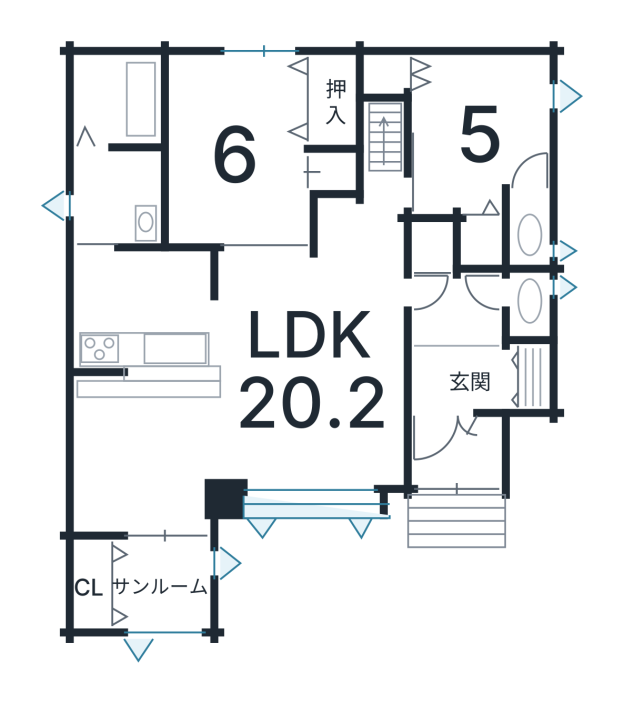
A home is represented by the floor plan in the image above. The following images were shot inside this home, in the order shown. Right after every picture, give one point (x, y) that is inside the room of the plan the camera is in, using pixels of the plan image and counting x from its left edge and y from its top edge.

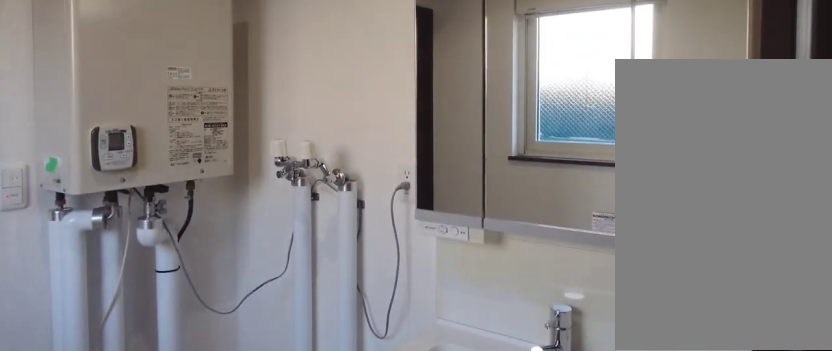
(113, 211)
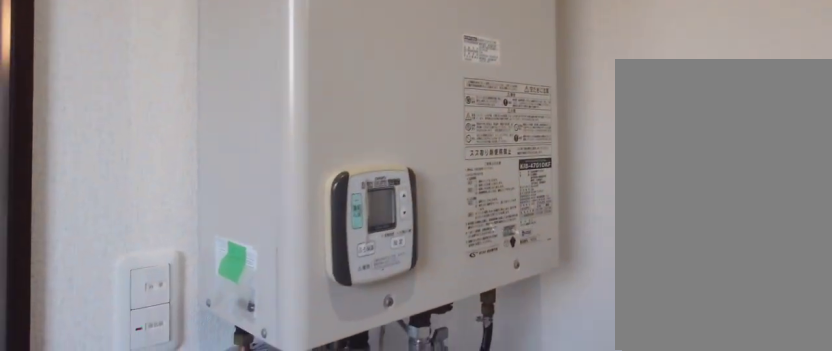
(113, 211)
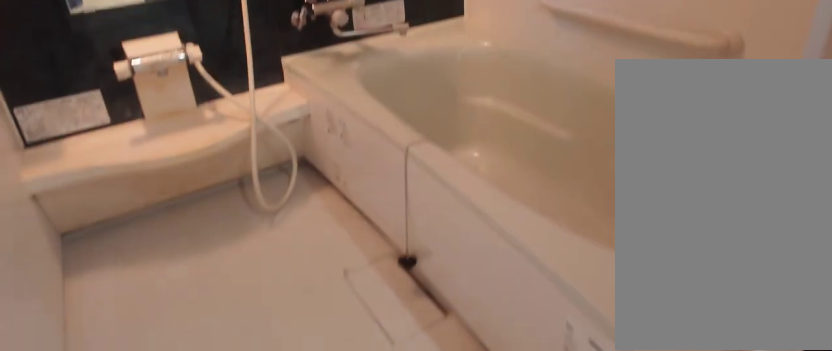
(106, 110)
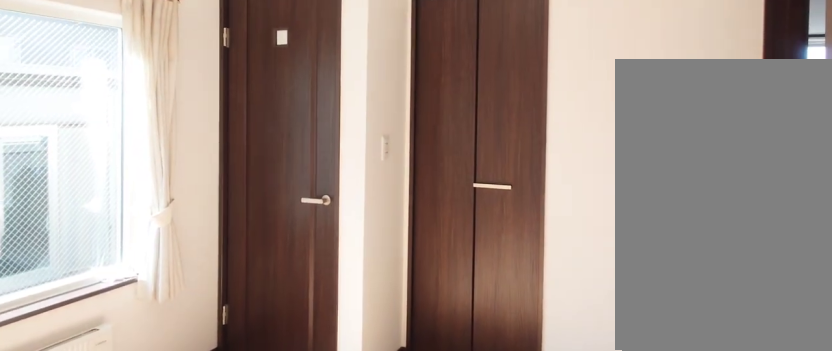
(503, 72)
